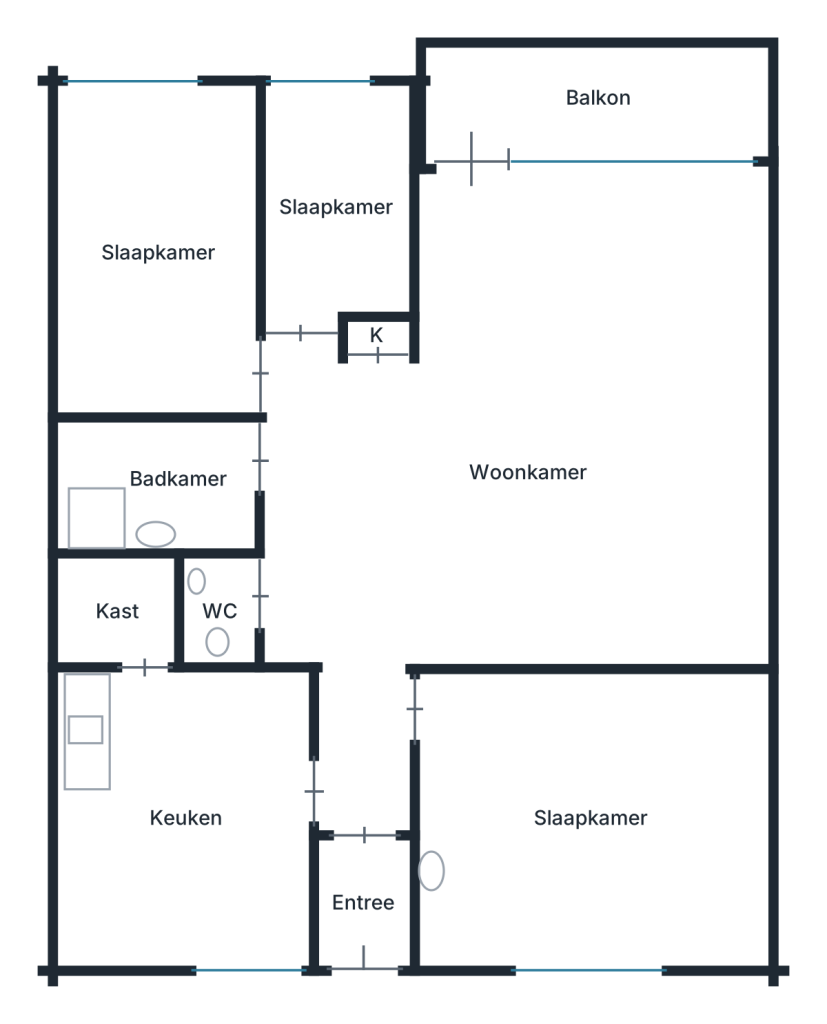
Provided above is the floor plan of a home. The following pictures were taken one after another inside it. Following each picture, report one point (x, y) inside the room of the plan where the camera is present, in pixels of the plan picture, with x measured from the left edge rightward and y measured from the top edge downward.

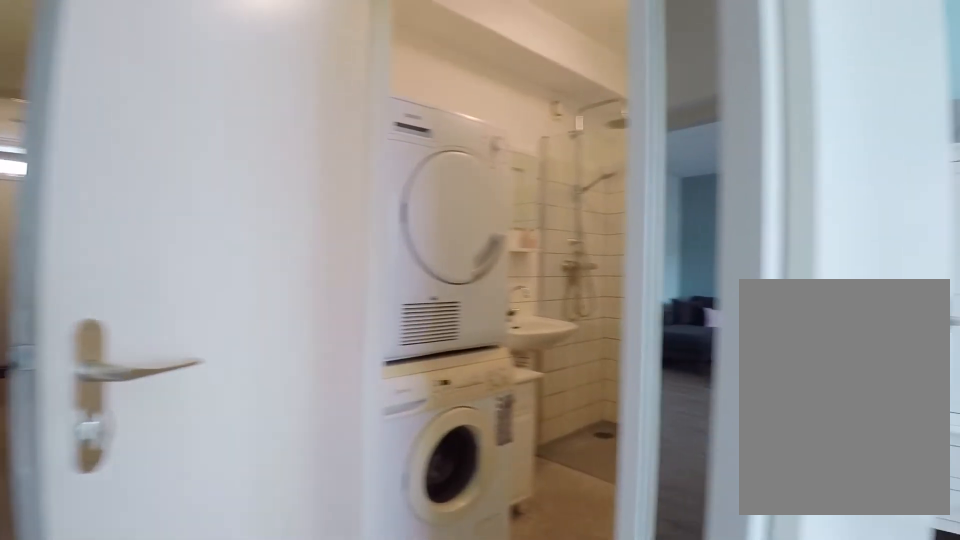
(342, 565)
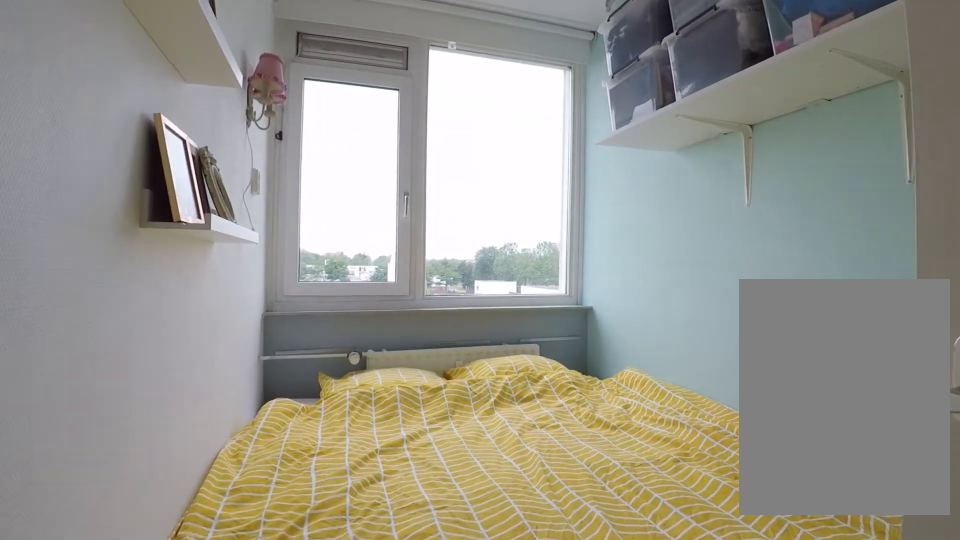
(336, 204)
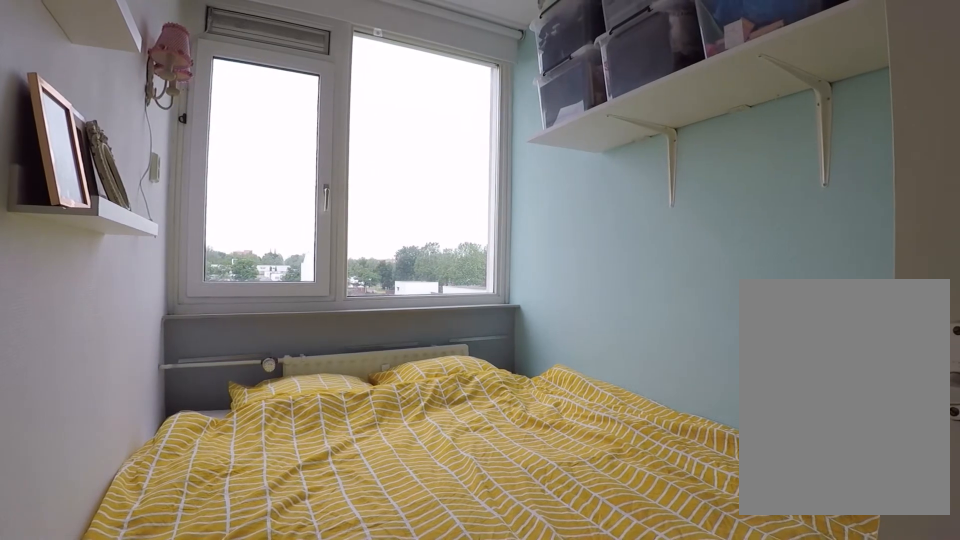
(336, 204)
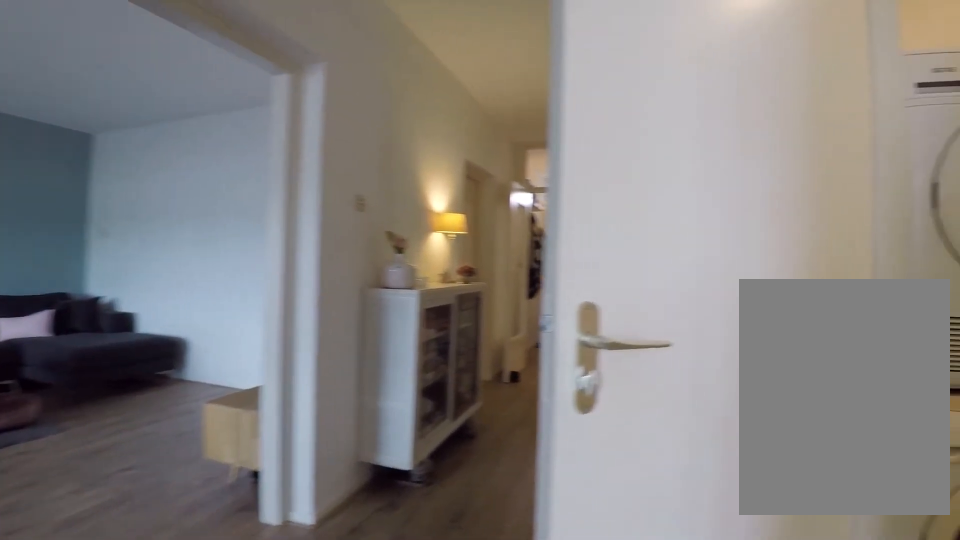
(342, 565)
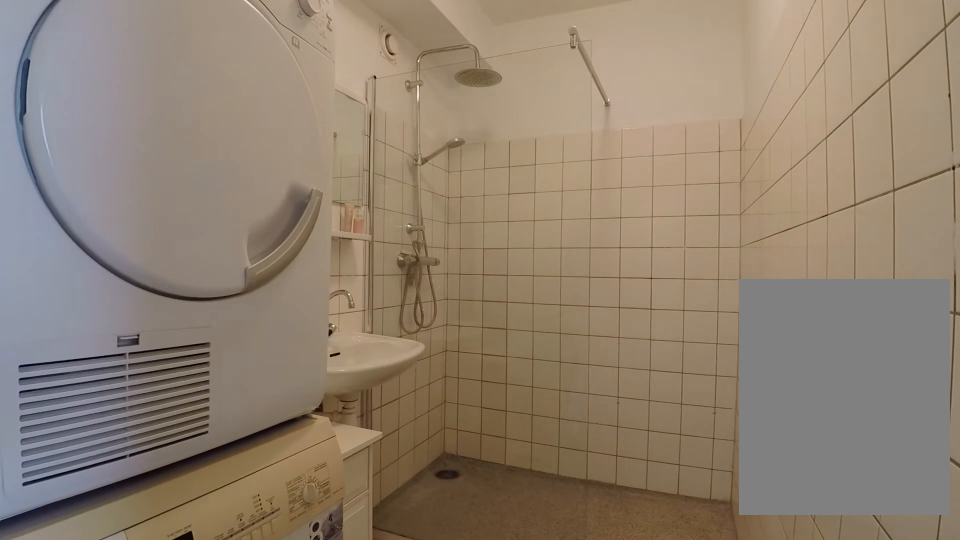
(159, 485)
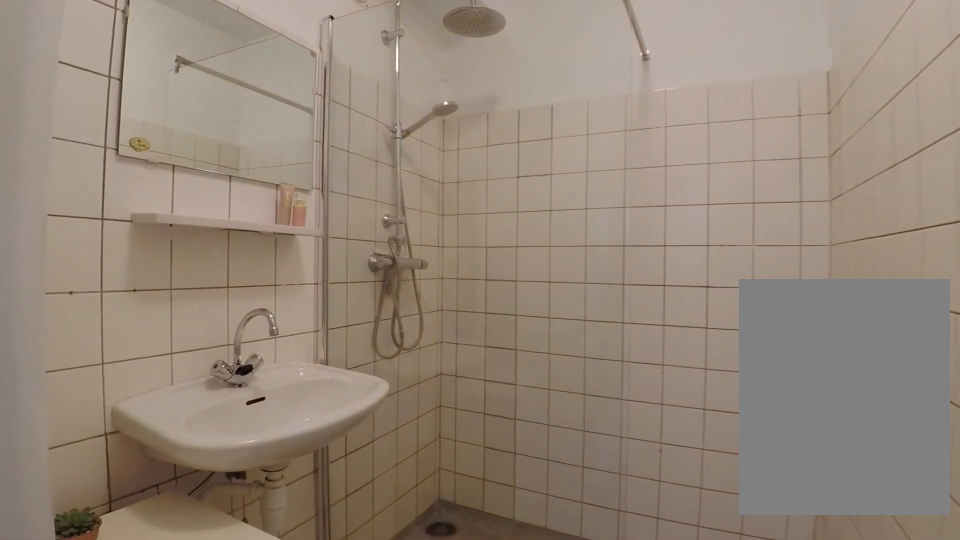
(159, 485)
